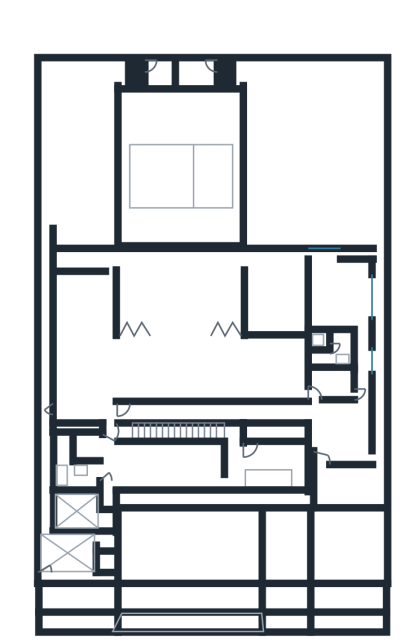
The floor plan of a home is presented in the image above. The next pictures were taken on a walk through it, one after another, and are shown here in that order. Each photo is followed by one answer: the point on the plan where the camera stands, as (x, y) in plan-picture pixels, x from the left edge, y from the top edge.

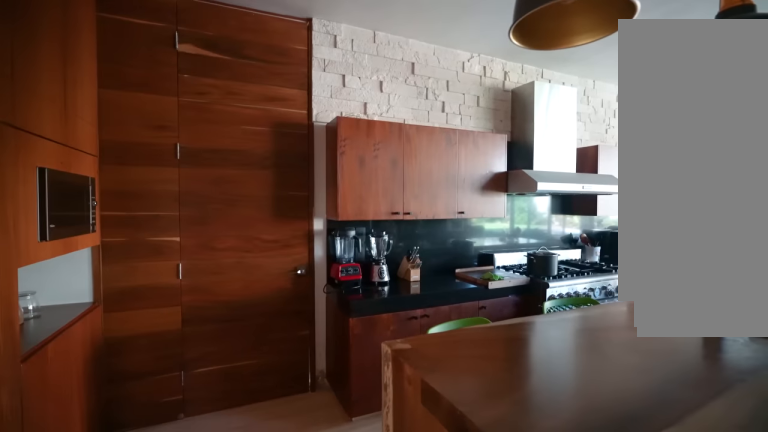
(113, 413)
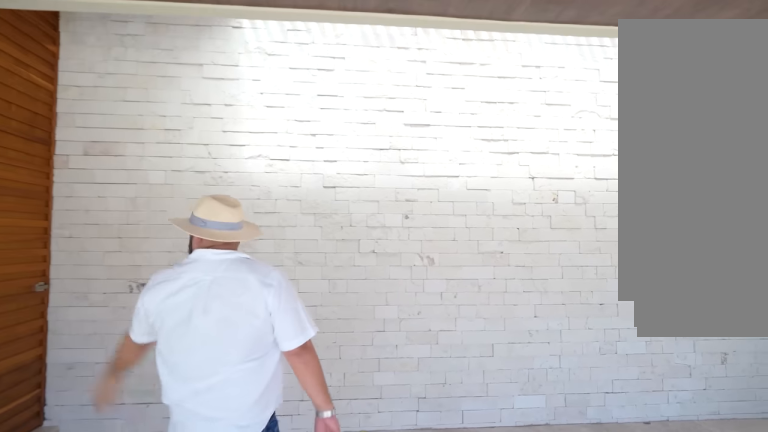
(150, 514)
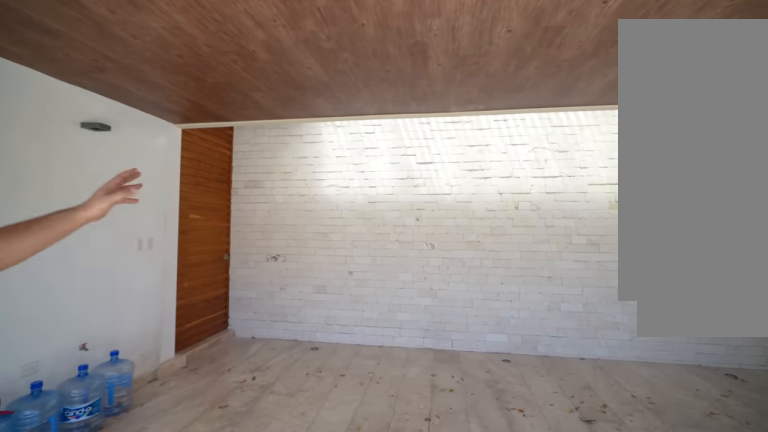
(157, 528)
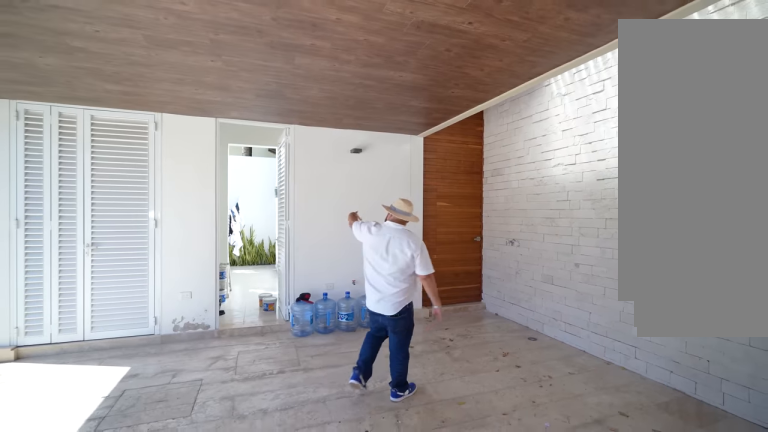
(173, 530)
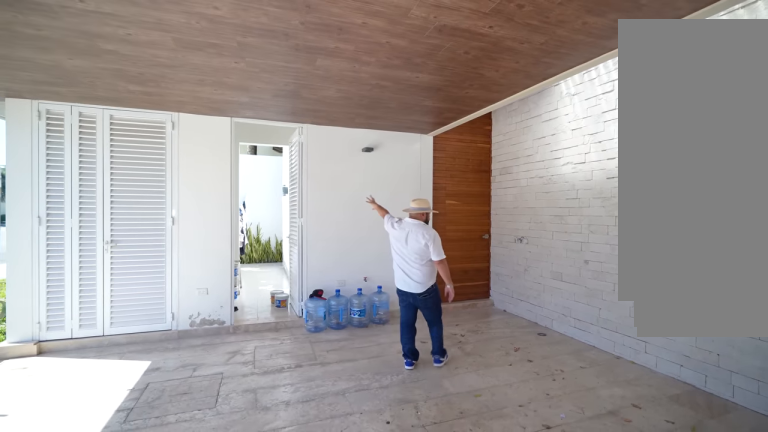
(174, 535)
